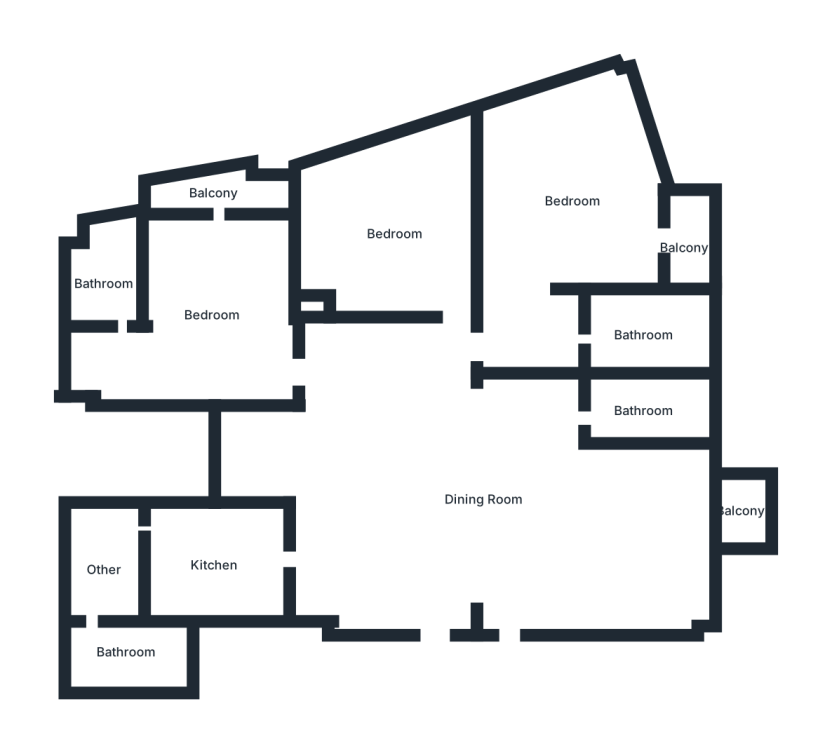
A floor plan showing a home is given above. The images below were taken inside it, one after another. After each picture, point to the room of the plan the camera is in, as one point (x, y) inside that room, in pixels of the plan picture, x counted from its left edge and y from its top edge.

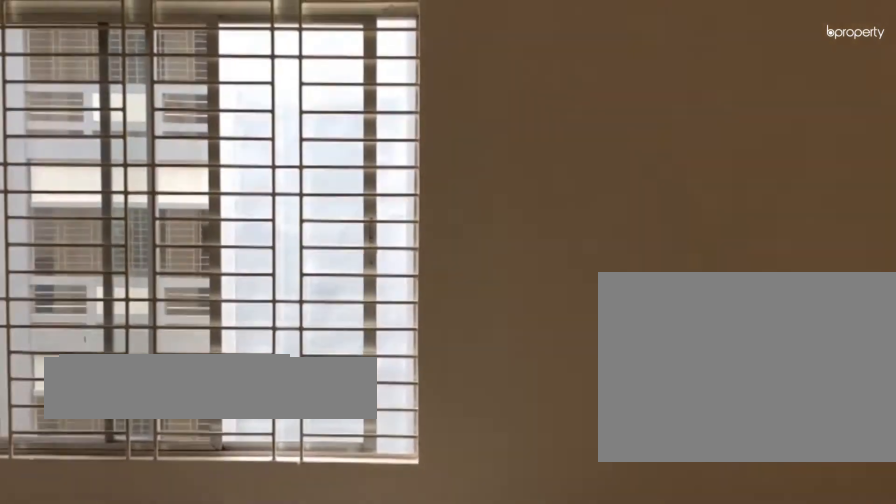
(394, 234)
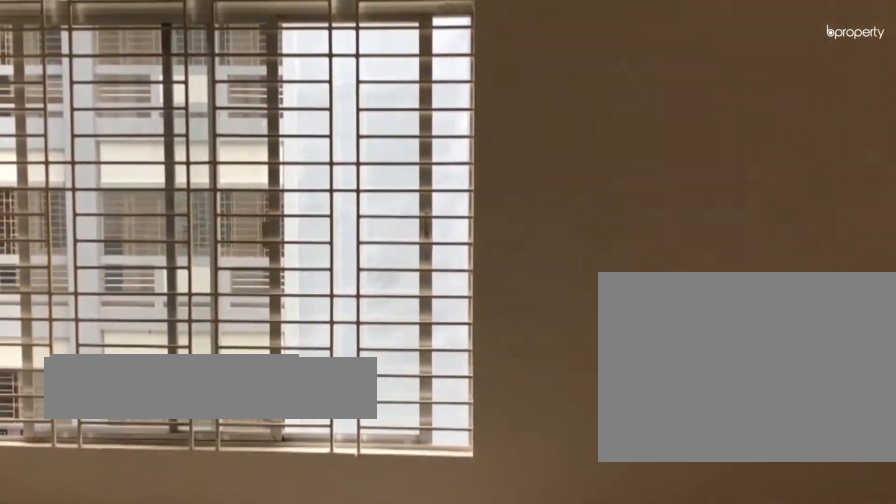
(394, 234)
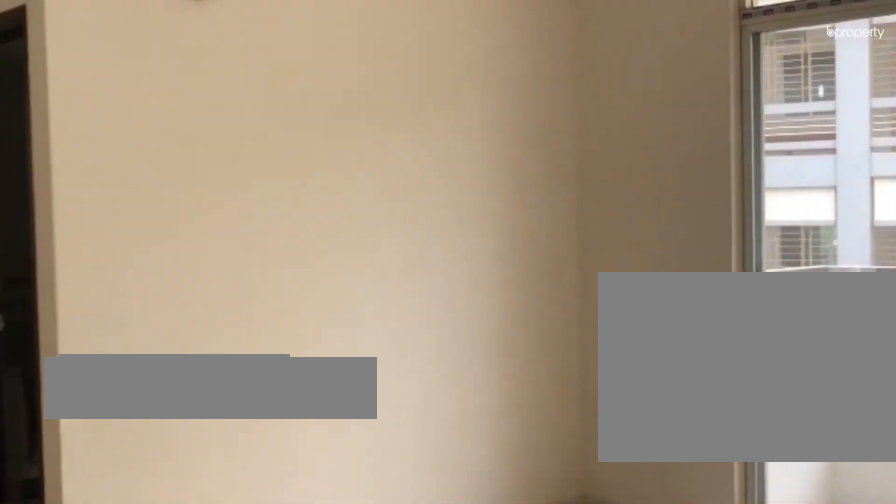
(211, 315)
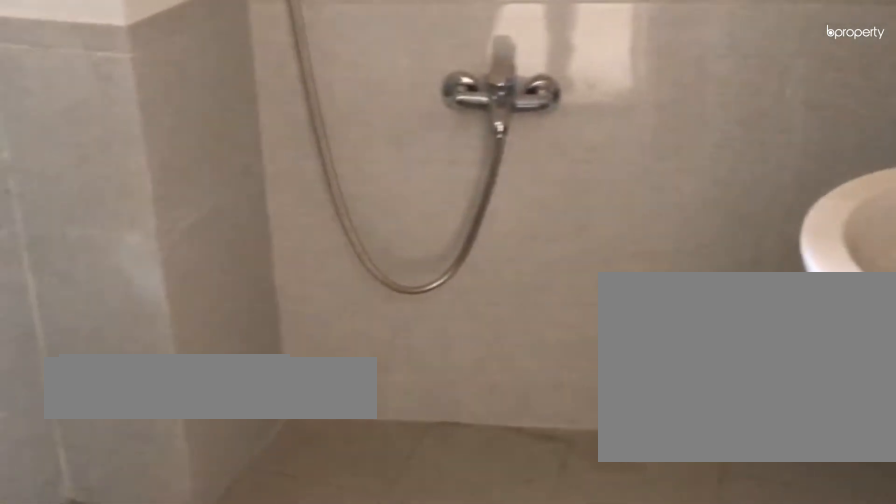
(105, 283)
